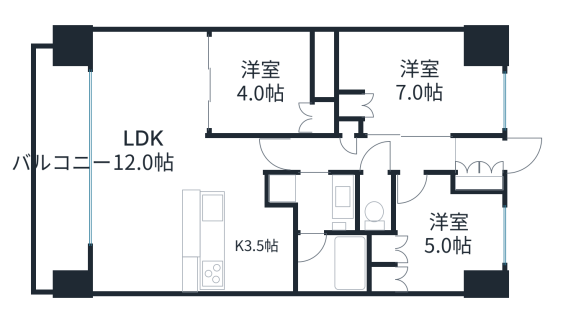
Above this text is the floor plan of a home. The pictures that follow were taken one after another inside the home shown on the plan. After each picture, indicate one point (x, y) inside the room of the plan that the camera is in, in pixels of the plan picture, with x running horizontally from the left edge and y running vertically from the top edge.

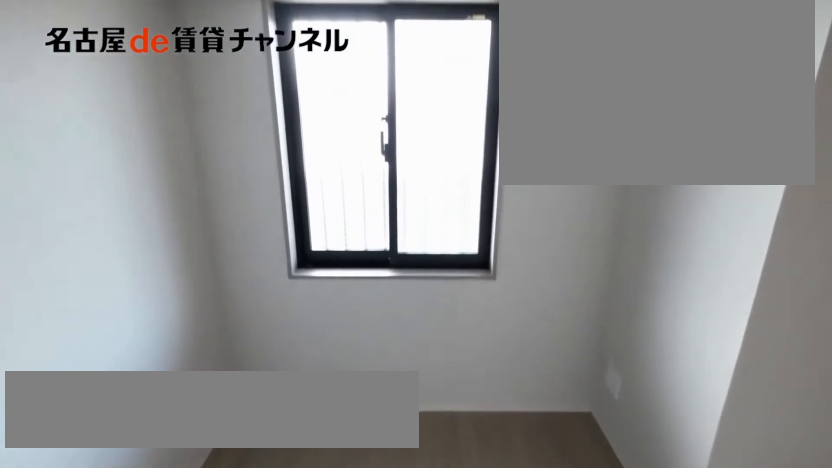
(448, 235)
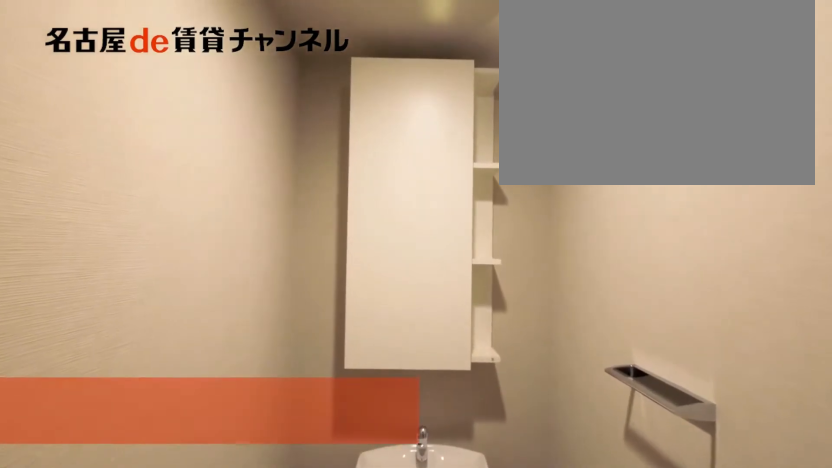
(376, 204)
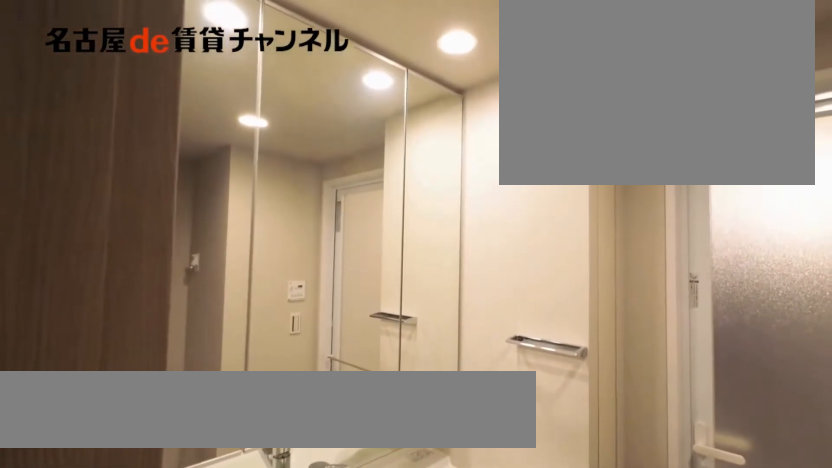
(316, 200)
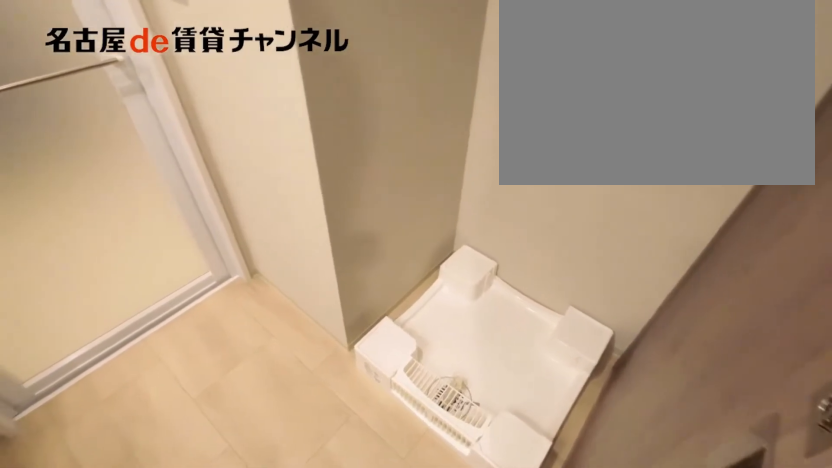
(316, 200)
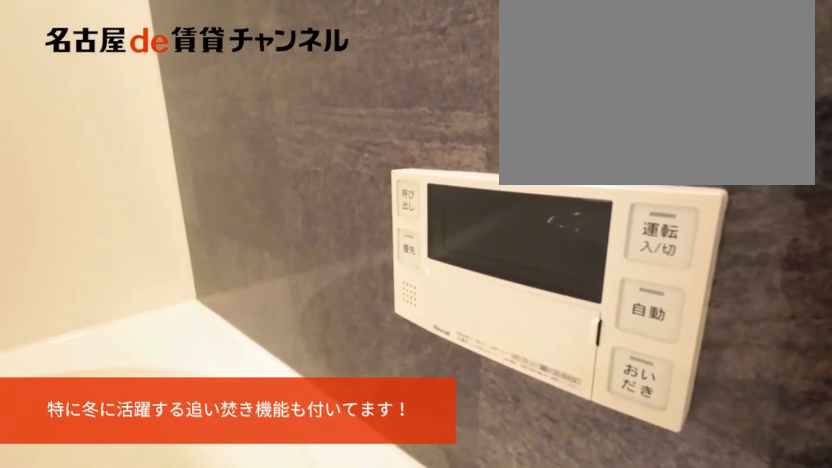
(329, 262)
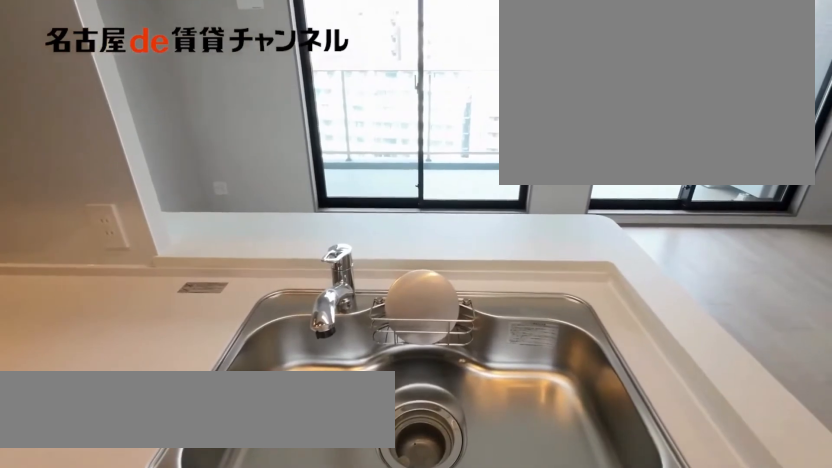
(220, 240)
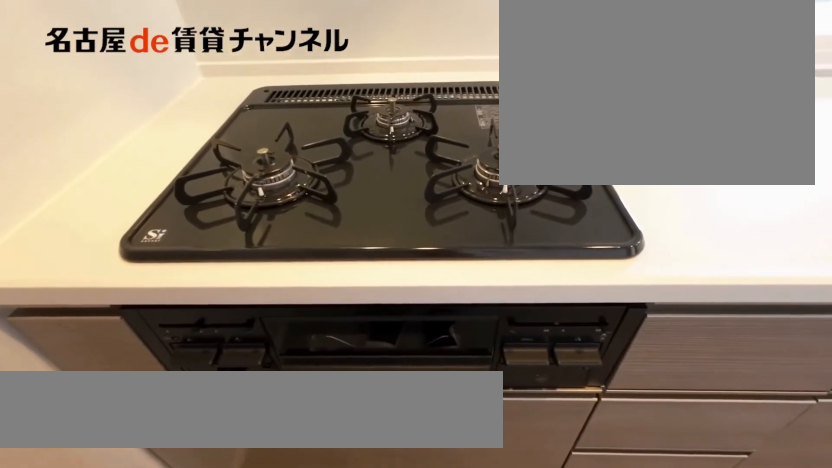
(220, 240)
